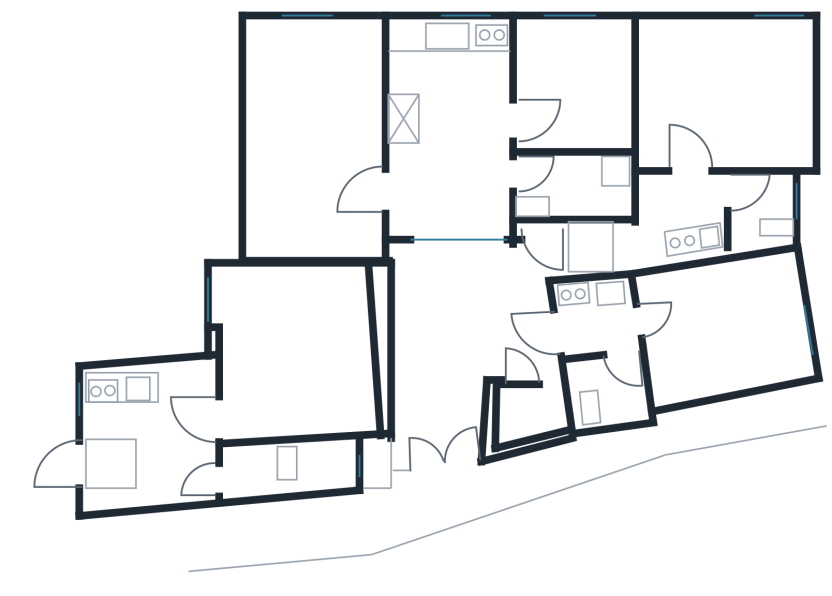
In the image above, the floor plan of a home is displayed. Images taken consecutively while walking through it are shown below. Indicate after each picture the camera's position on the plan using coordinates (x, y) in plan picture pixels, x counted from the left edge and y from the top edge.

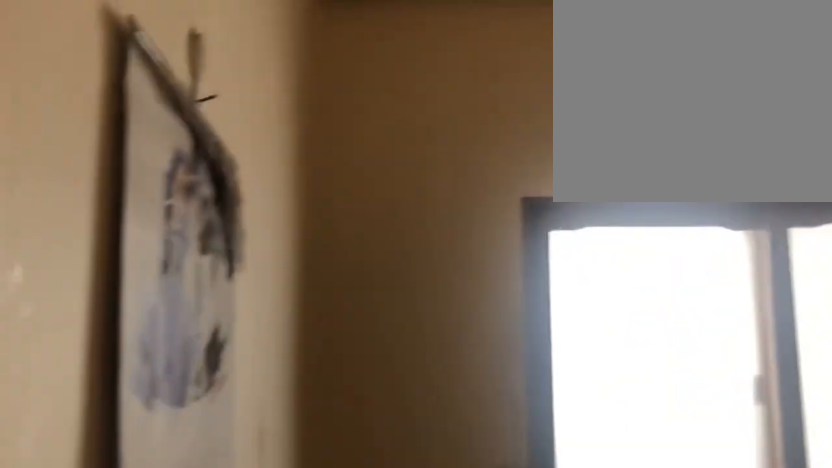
(559, 105)
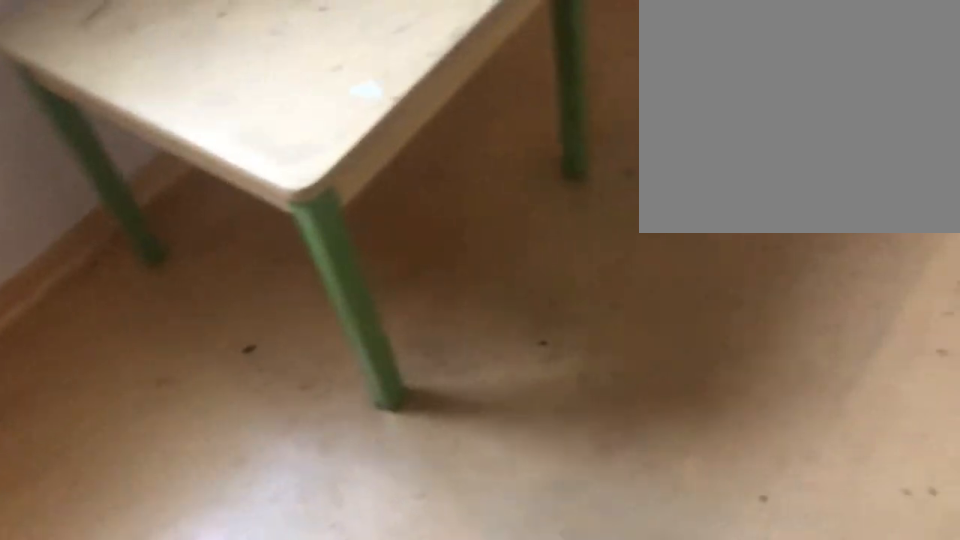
(566, 92)
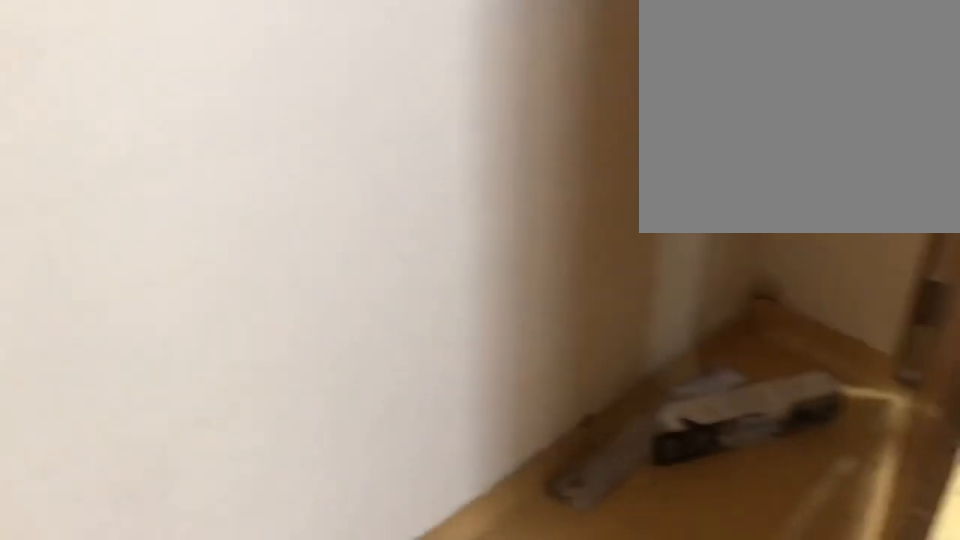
(567, 92)
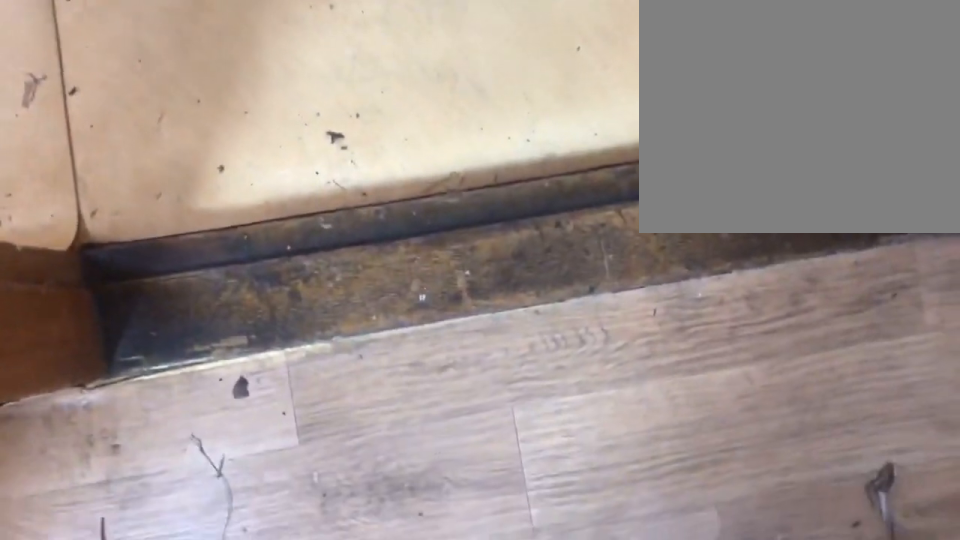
(479, 130)
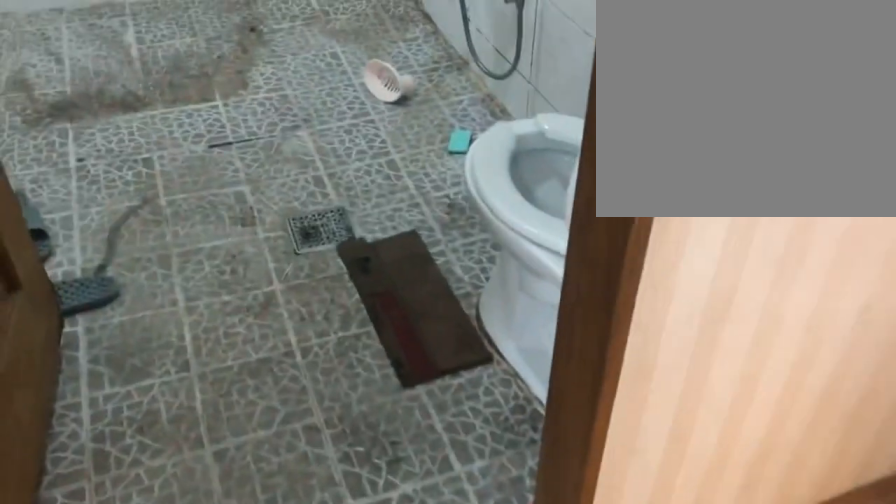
(472, 185)
